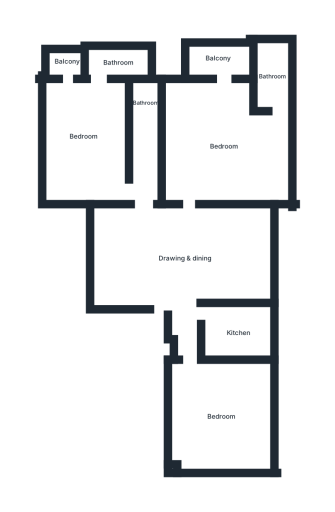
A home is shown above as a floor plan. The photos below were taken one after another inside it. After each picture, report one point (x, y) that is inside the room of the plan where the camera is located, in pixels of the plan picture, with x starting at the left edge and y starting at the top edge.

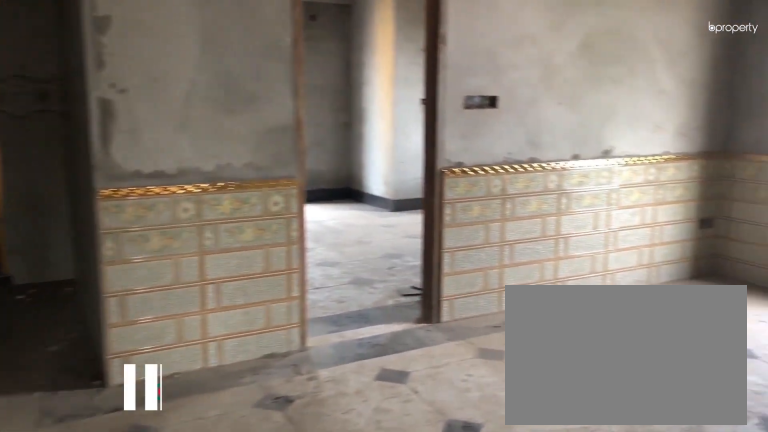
(185, 258)
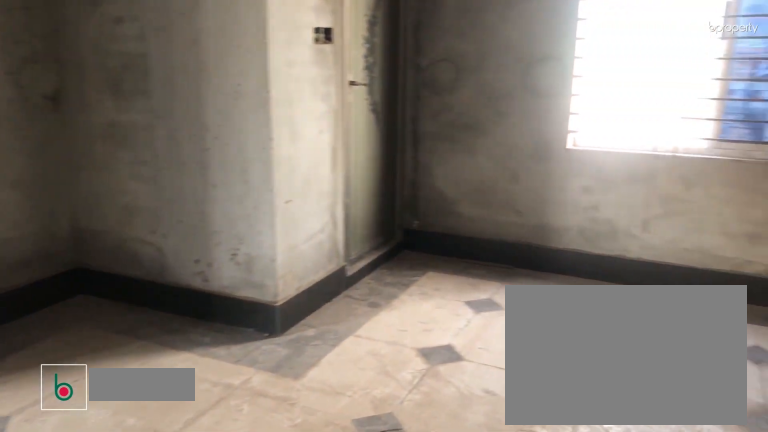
(226, 143)
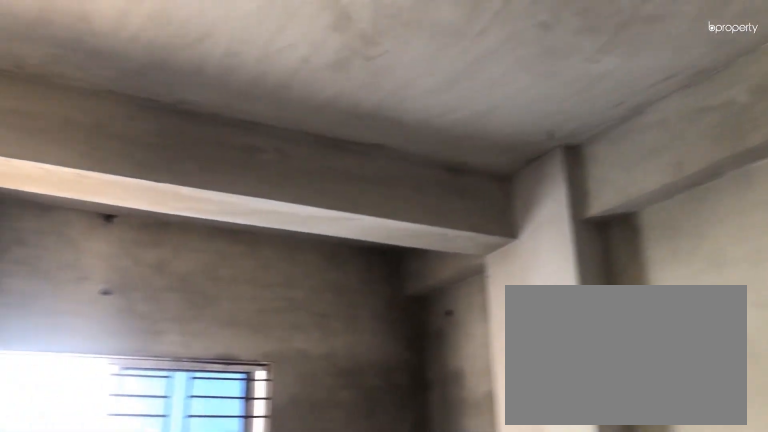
(226, 143)
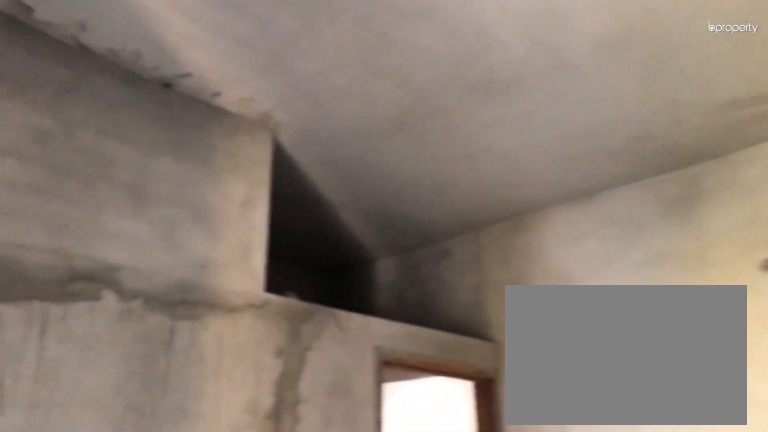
(83, 135)
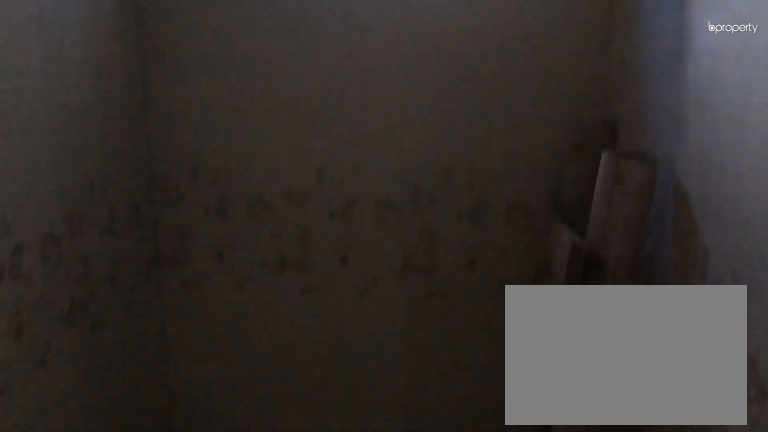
(121, 61)
